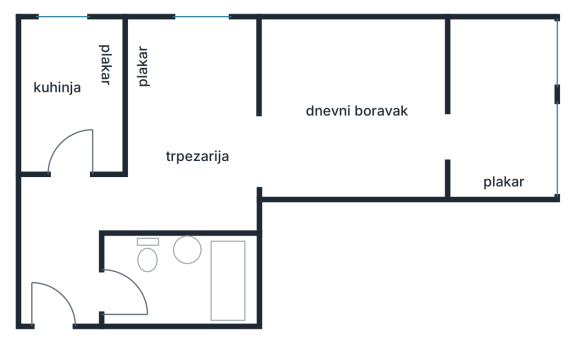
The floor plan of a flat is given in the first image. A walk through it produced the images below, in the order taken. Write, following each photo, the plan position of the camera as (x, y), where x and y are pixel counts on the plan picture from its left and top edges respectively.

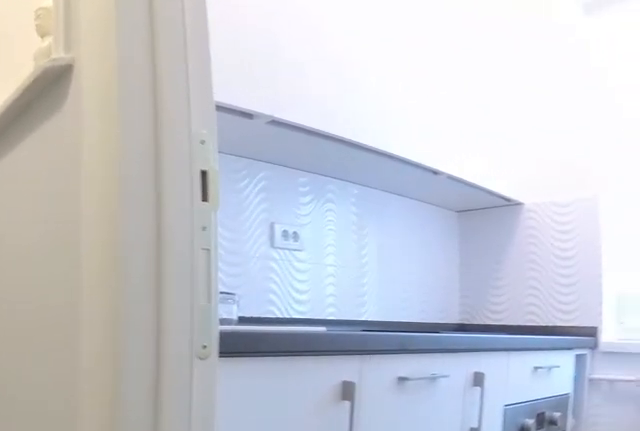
(79, 204)
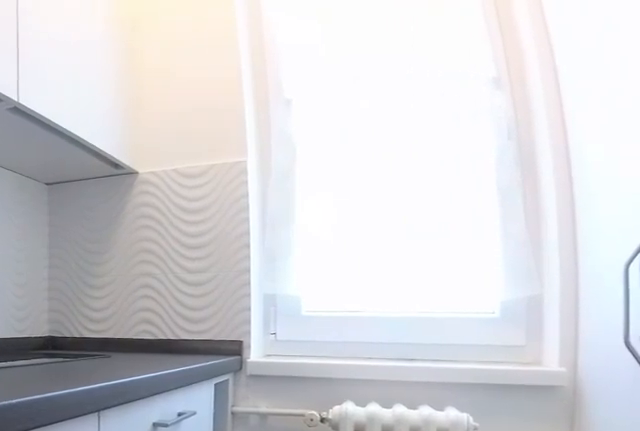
(72, 141)
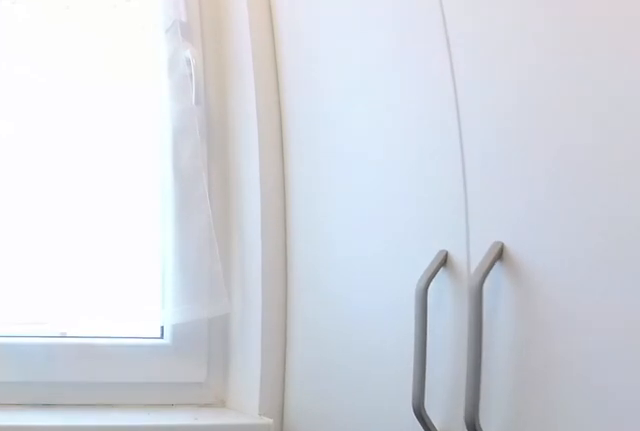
(72, 87)
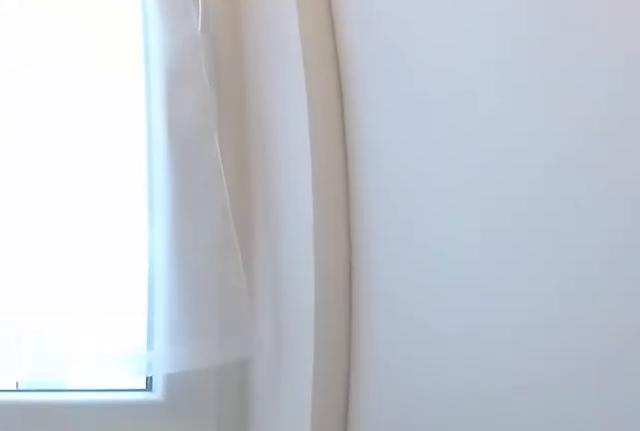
(72, 71)
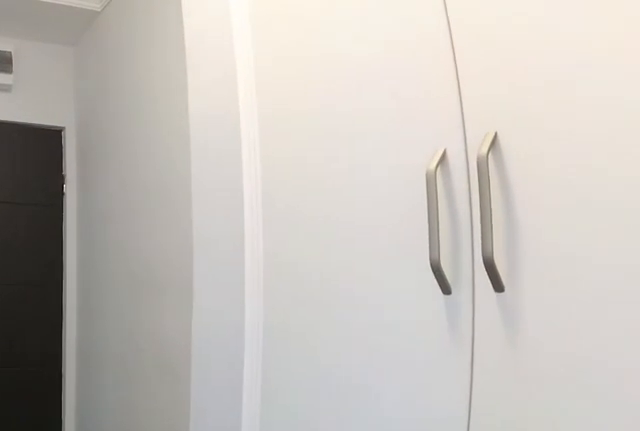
(72, 183)
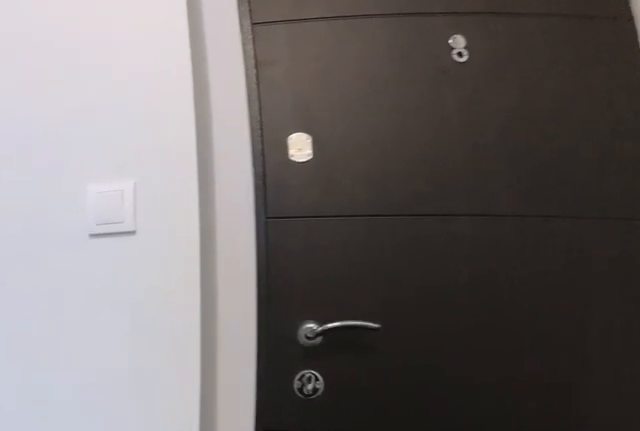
(69, 287)
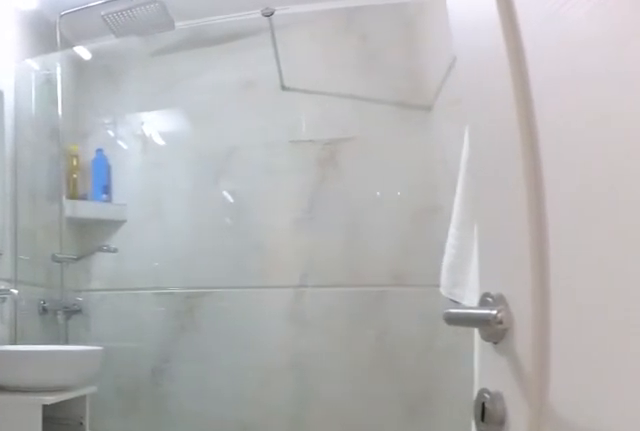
(96, 298)
